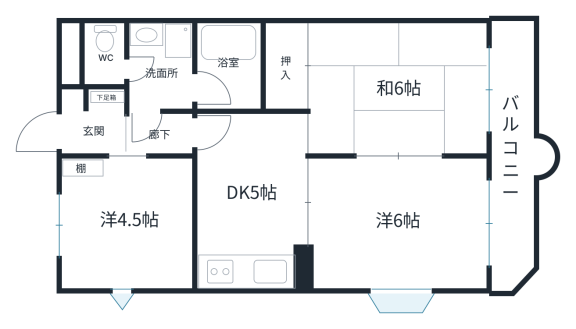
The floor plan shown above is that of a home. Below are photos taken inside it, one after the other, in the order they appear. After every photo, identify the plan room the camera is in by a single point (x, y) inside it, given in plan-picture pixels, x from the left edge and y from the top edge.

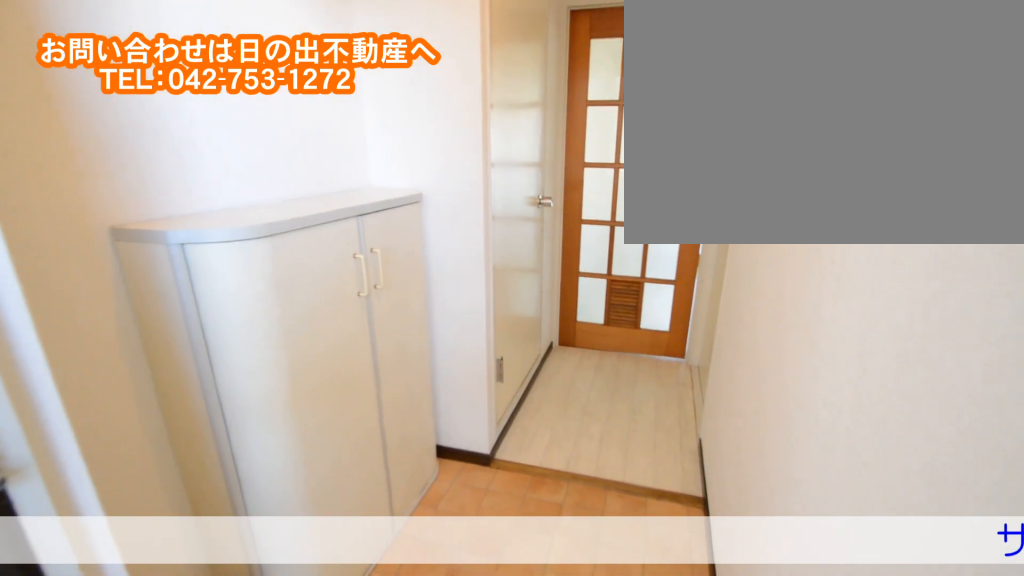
(116, 131)
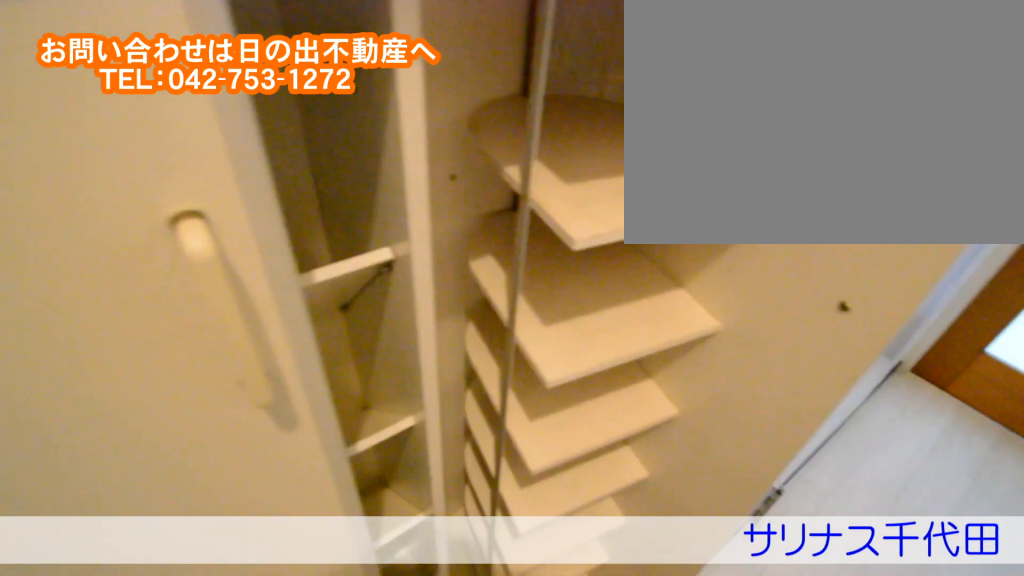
(115, 130)
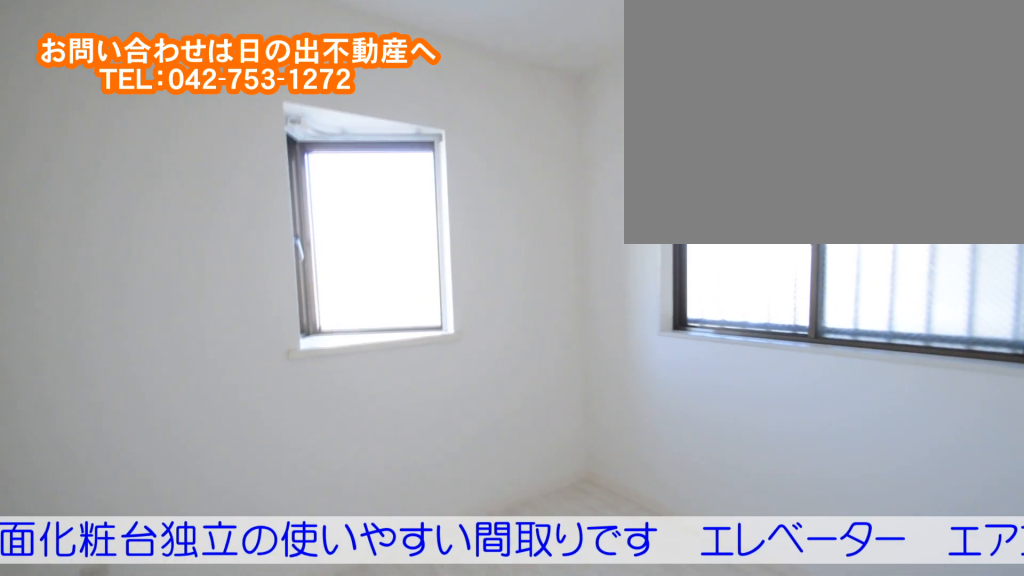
(128, 248)
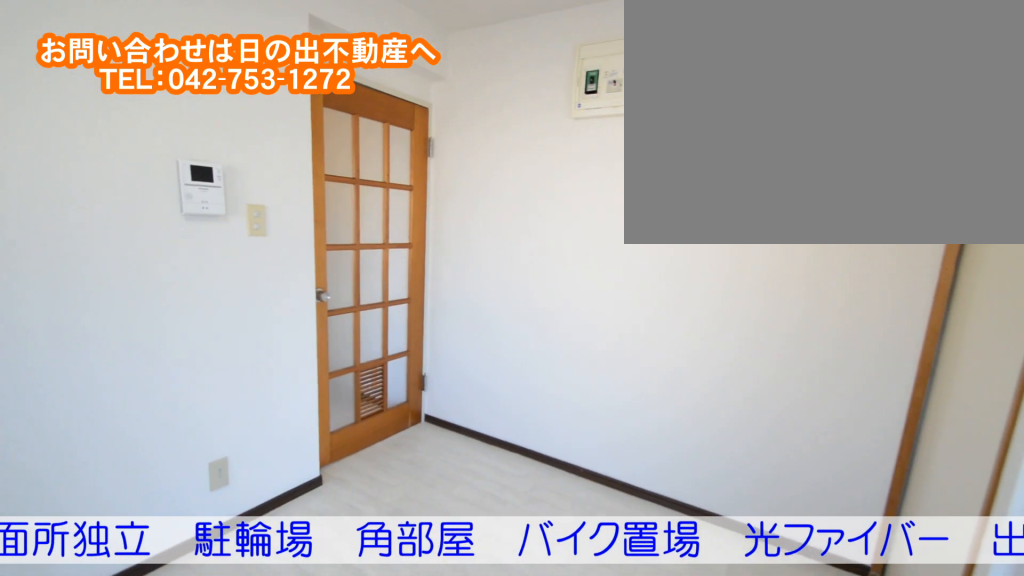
(258, 218)
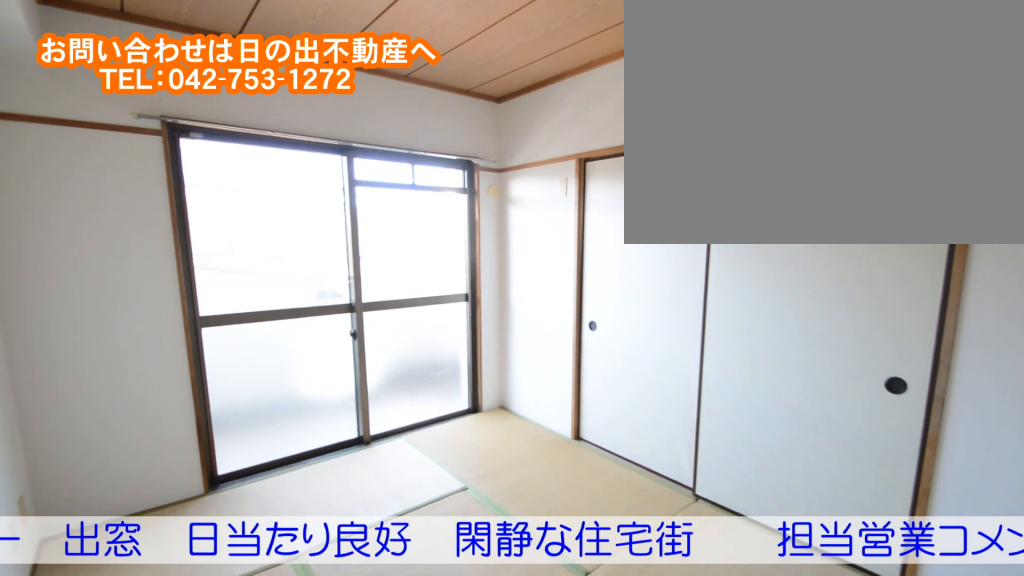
(394, 113)
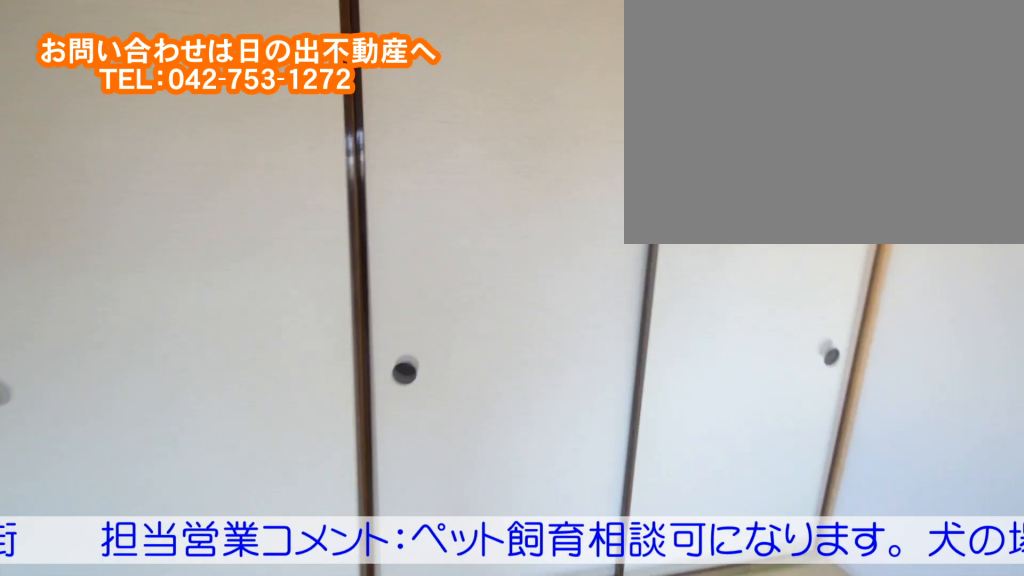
(394, 113)
